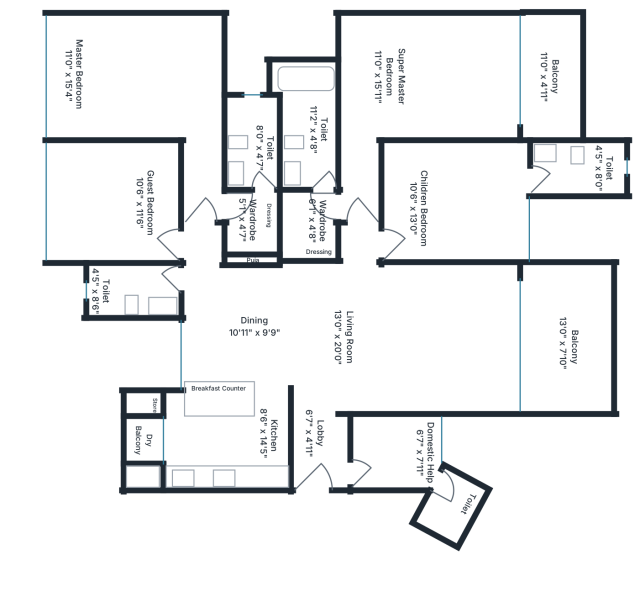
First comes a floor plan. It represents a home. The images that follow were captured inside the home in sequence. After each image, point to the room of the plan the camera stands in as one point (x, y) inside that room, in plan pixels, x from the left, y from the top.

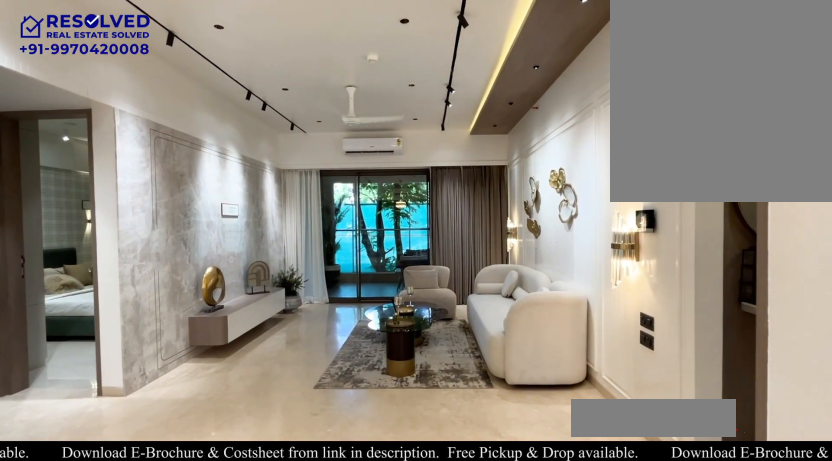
(428, 339)
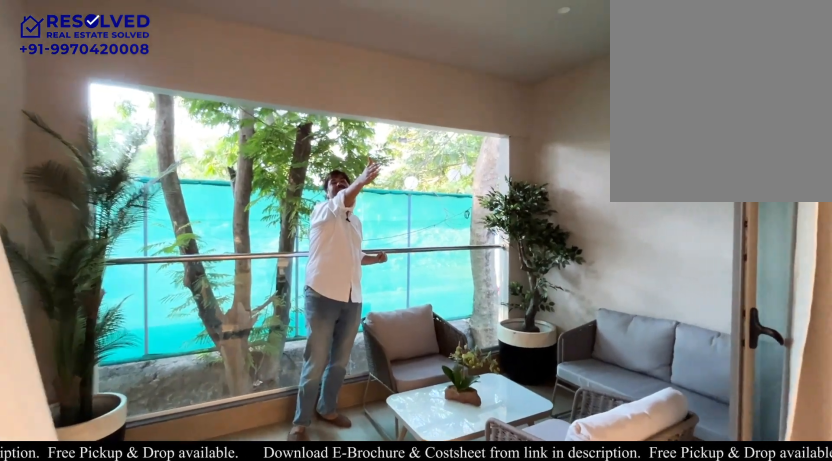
(567, 338)
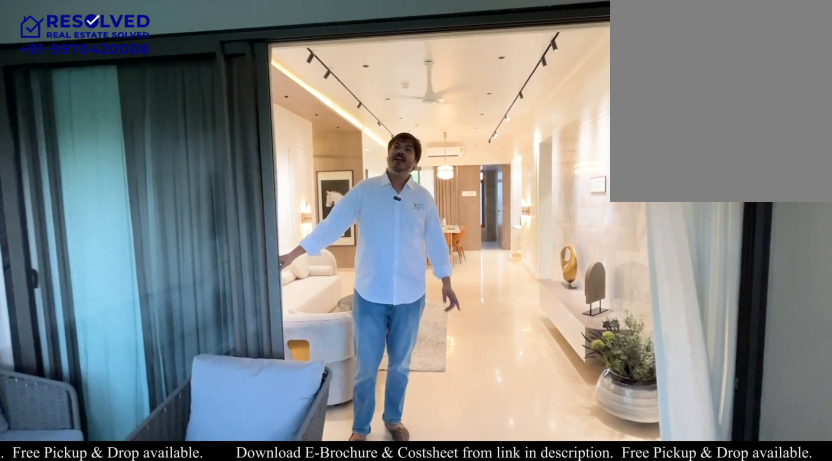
(566, 338)
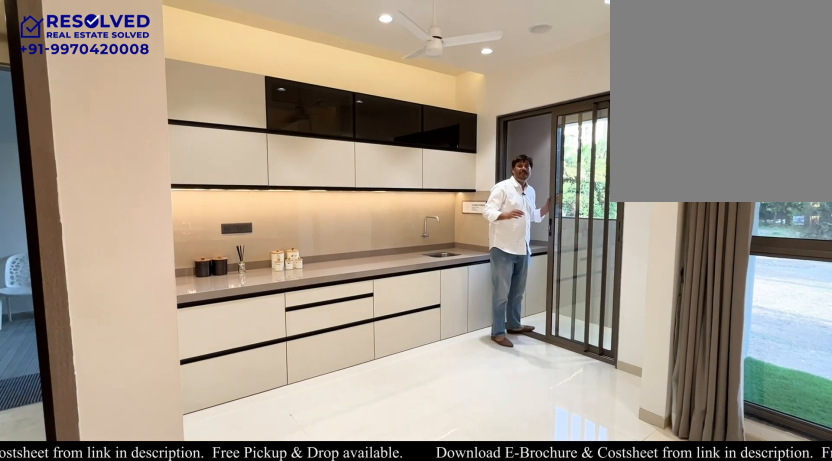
(227, 441)
